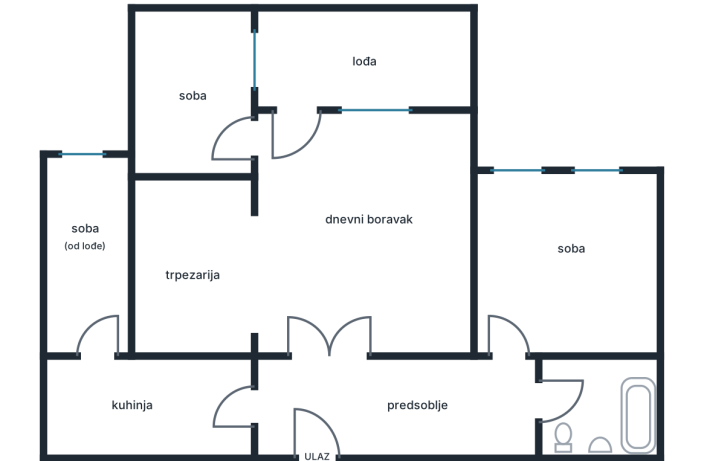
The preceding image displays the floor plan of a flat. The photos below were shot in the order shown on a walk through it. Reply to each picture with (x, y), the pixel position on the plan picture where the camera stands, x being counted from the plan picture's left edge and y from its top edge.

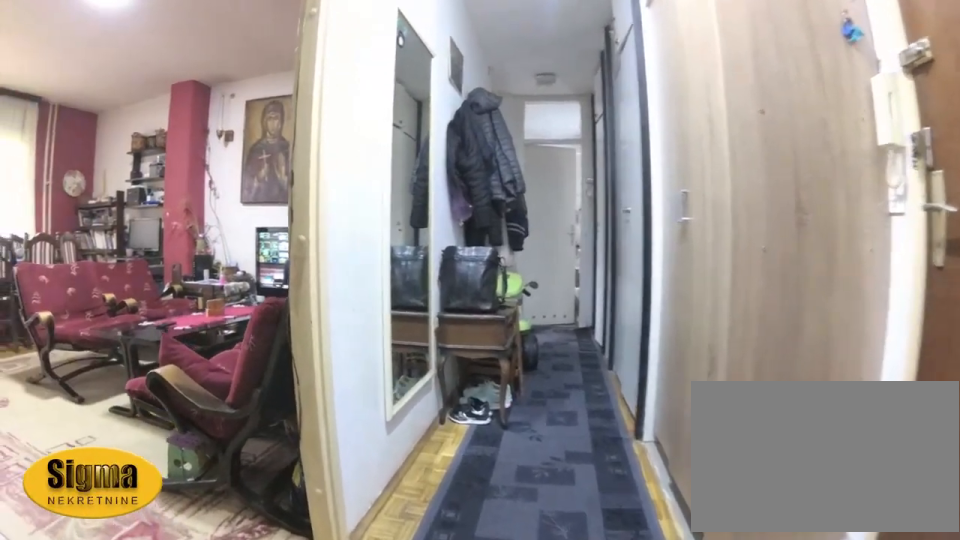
(274, 400)
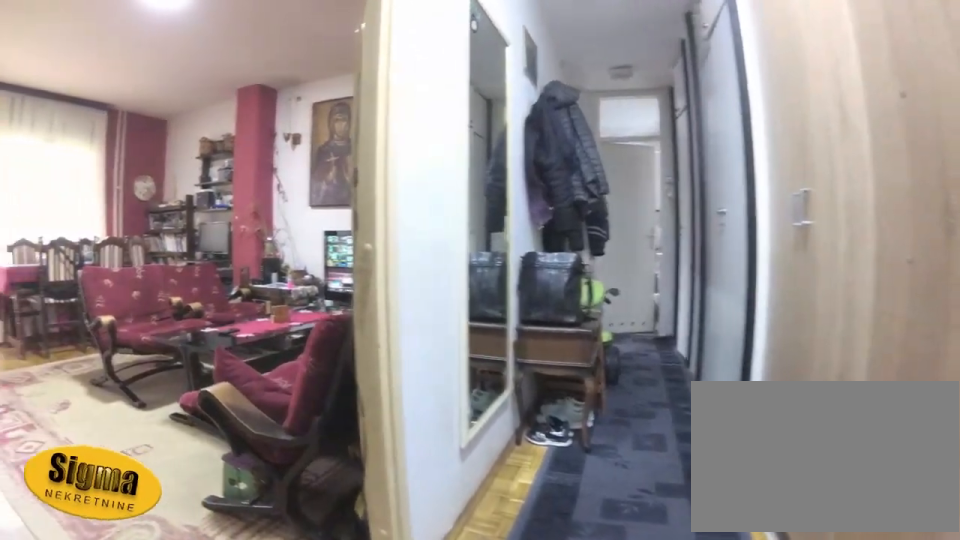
(290, 398)
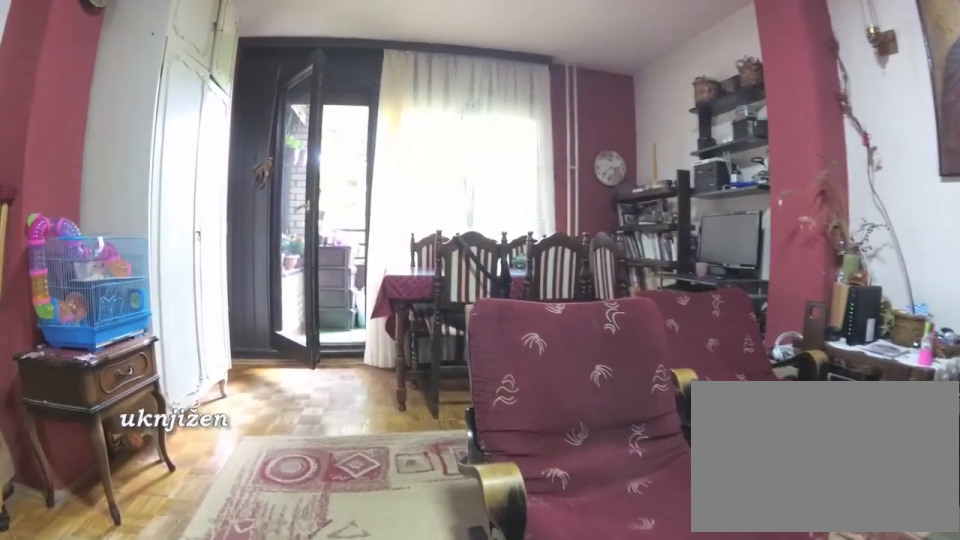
(310, 295)
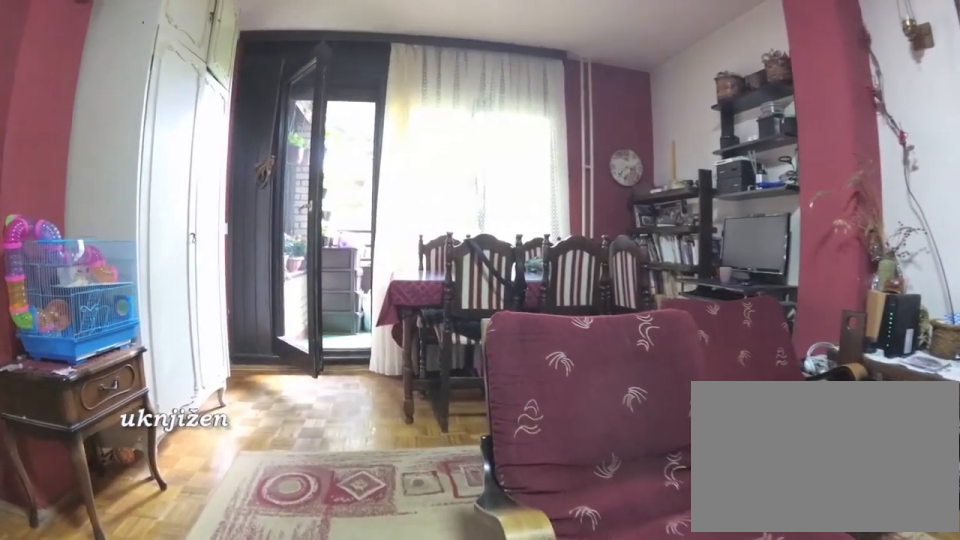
(310, 289)
